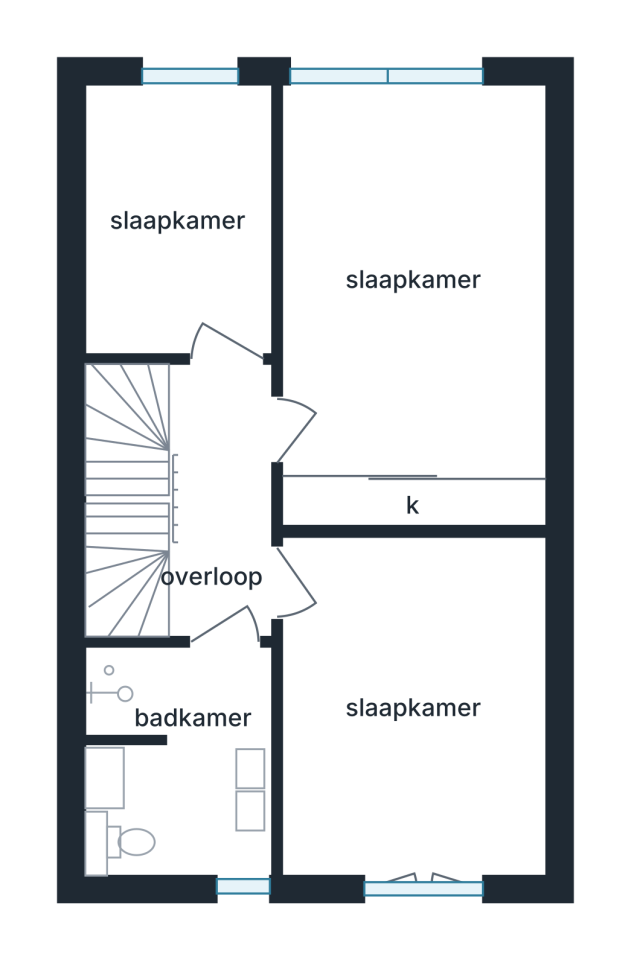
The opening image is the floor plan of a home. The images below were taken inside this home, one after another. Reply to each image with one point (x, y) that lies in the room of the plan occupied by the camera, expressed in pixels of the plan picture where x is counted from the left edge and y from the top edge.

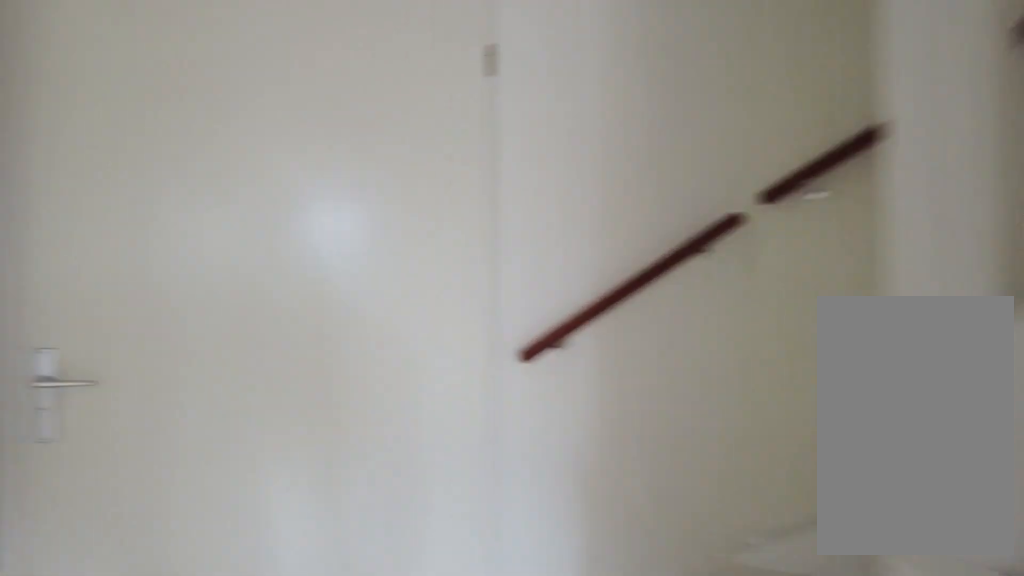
(221, 502)
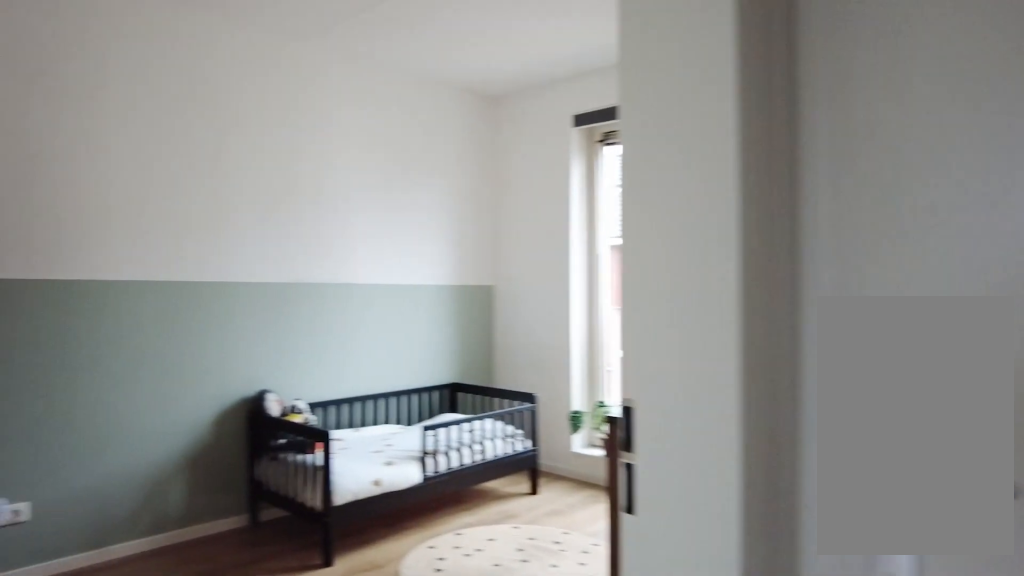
(221, 502)
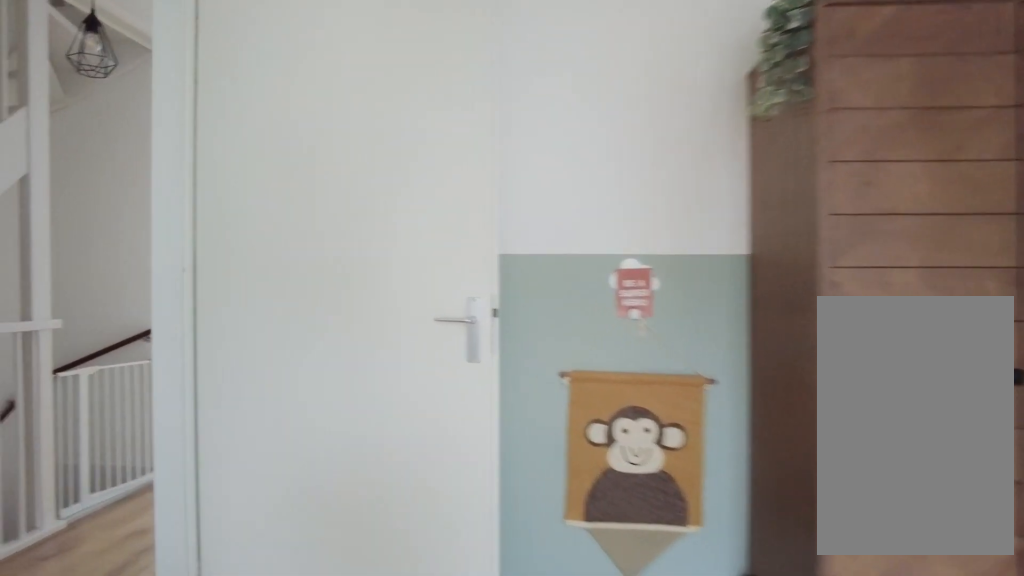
(415, 708)
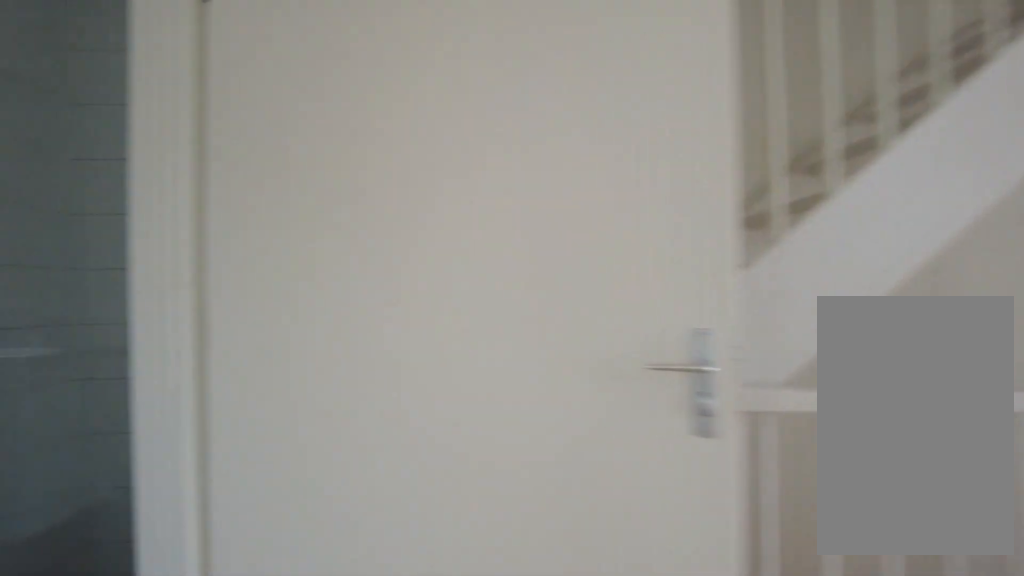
(221, 502)
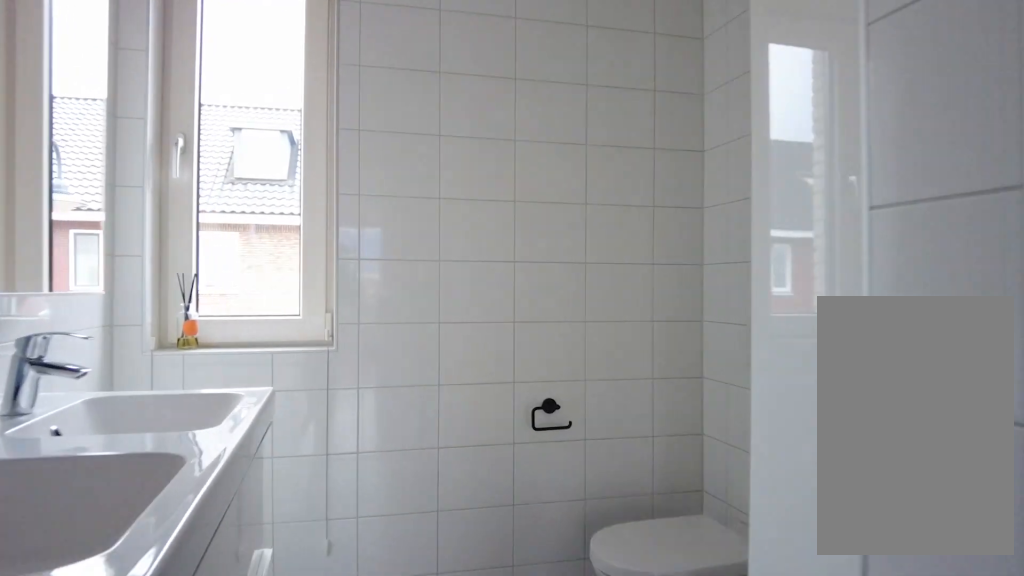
(179, 761)
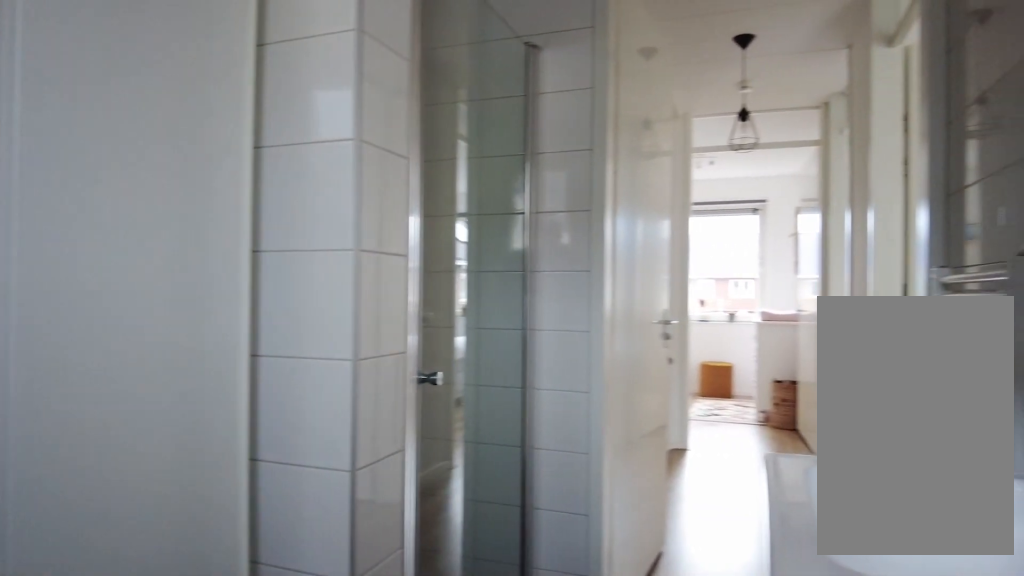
(179, 761)
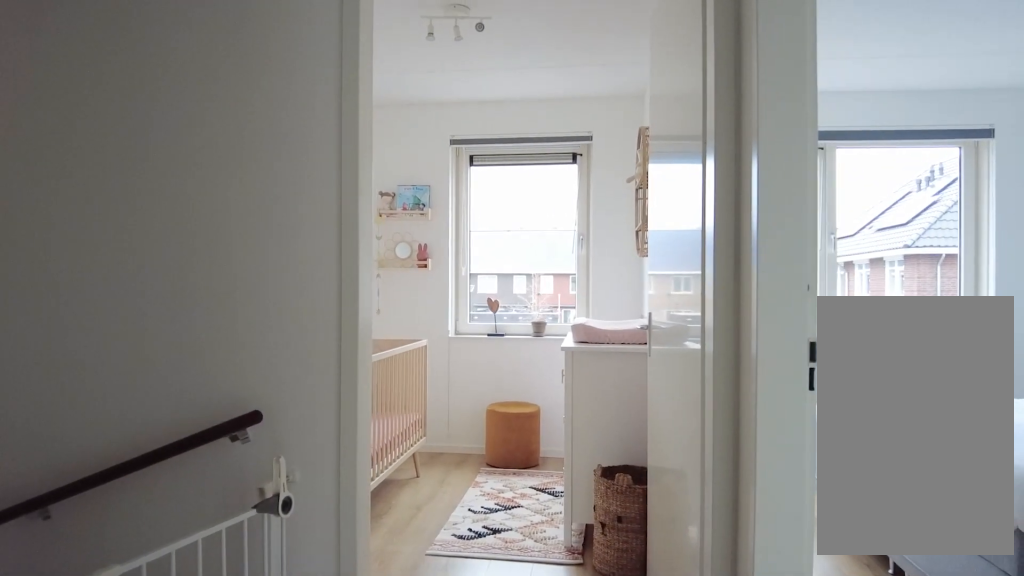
(219, 596)
